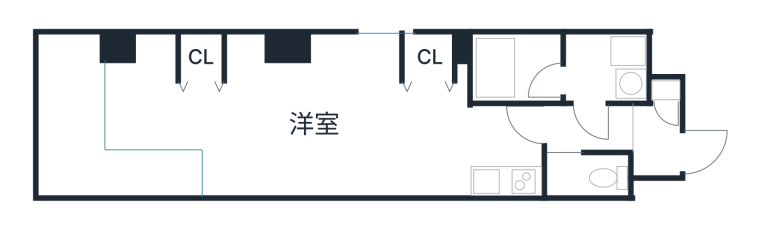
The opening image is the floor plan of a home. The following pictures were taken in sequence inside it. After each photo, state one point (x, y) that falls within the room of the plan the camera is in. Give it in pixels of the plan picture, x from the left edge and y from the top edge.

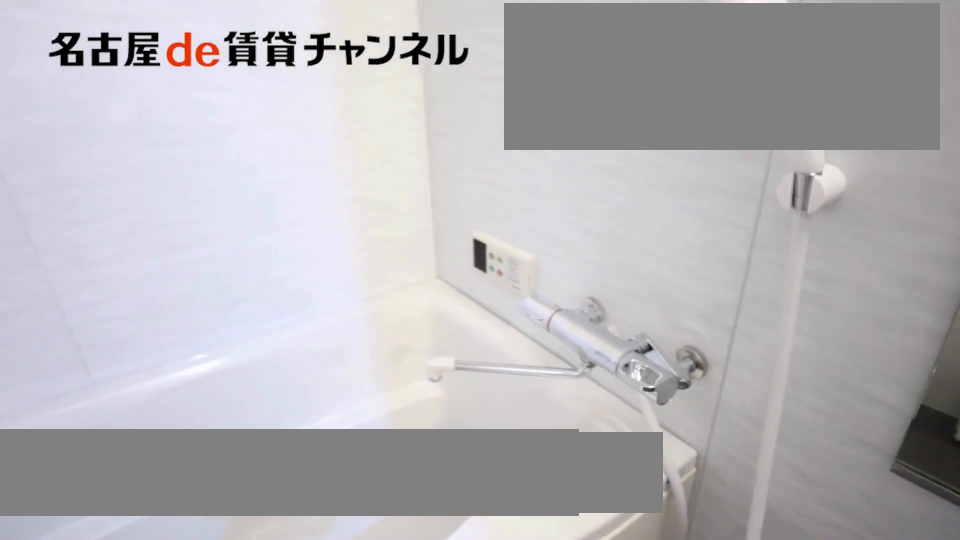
(517, 69)
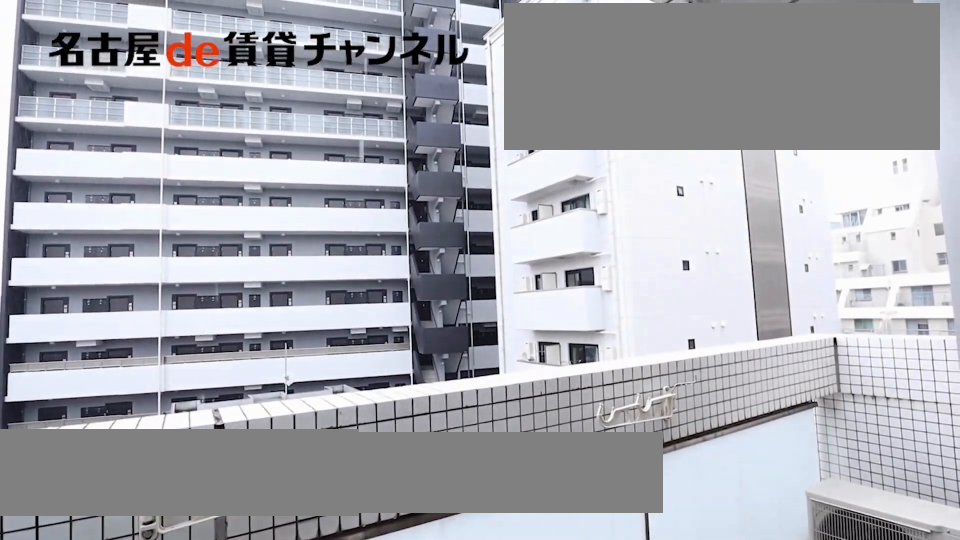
(101, 135)
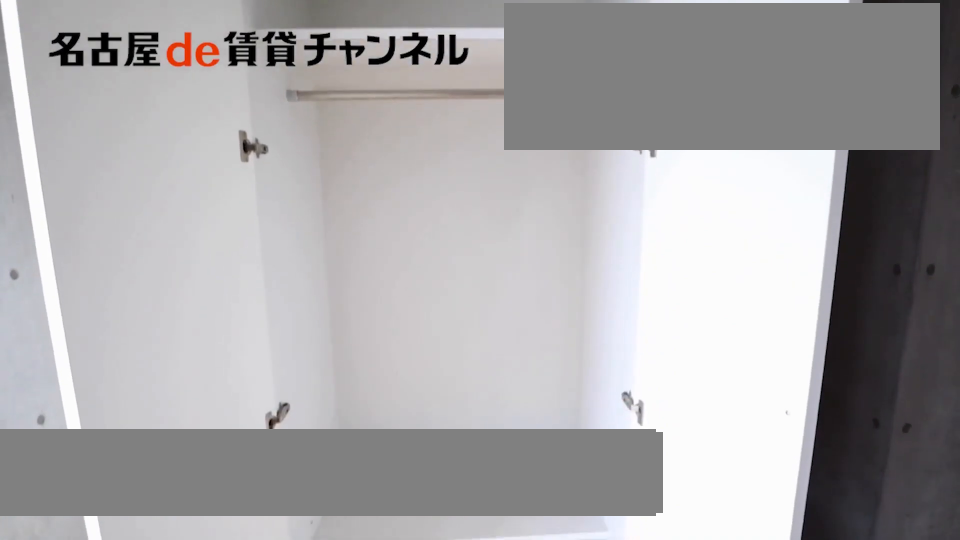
(198, 57)
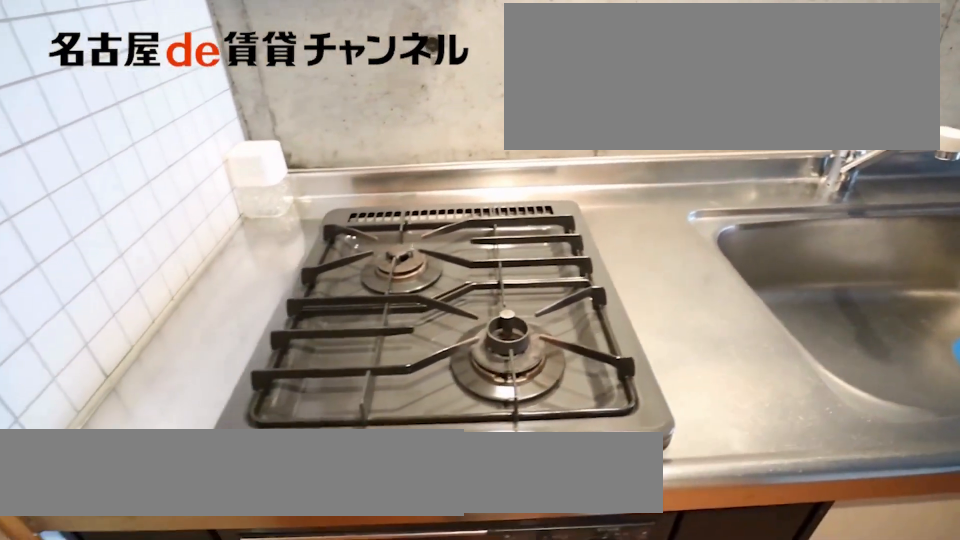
(507, 178)
